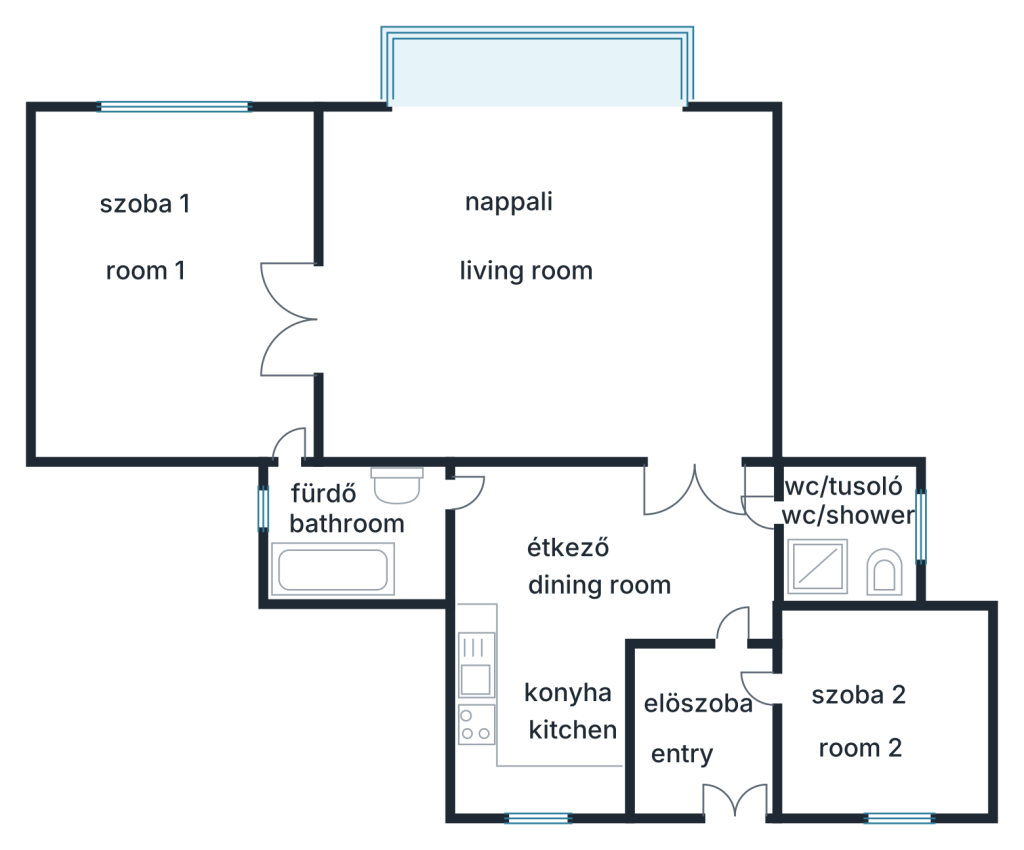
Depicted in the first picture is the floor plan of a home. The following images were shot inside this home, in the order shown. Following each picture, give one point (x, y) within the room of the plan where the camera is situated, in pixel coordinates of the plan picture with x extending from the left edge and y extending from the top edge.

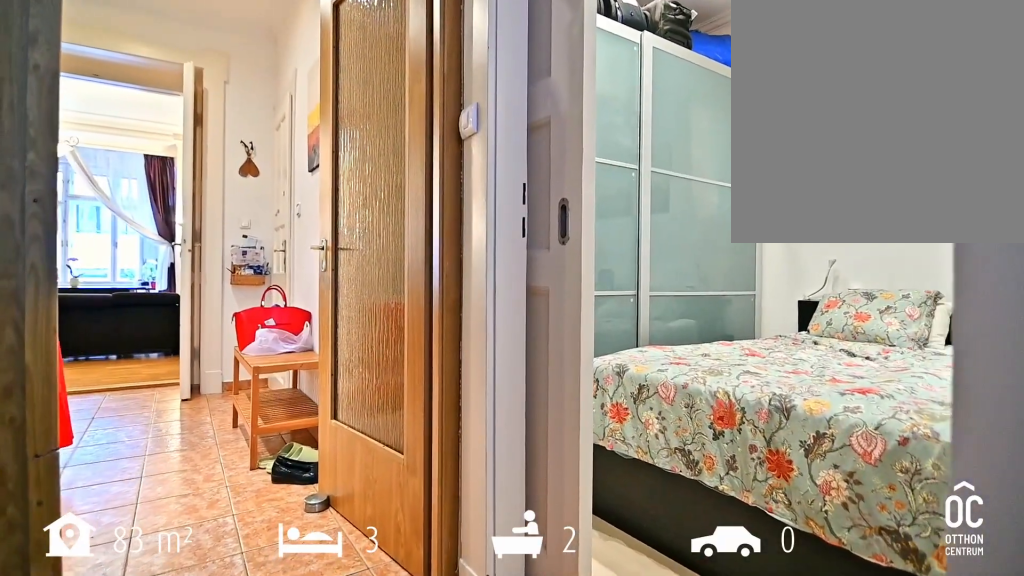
(699, 731)
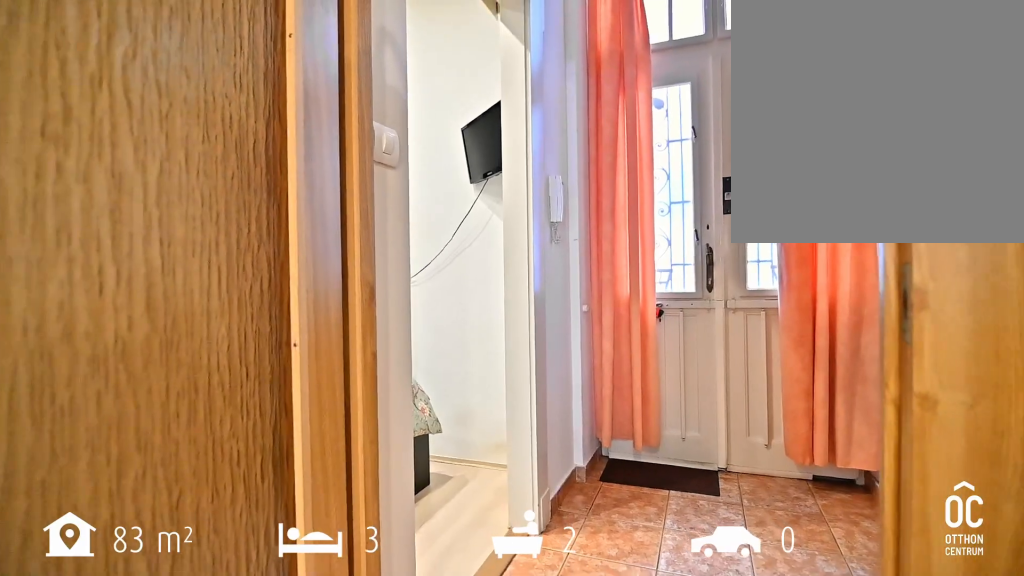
(699, 731)
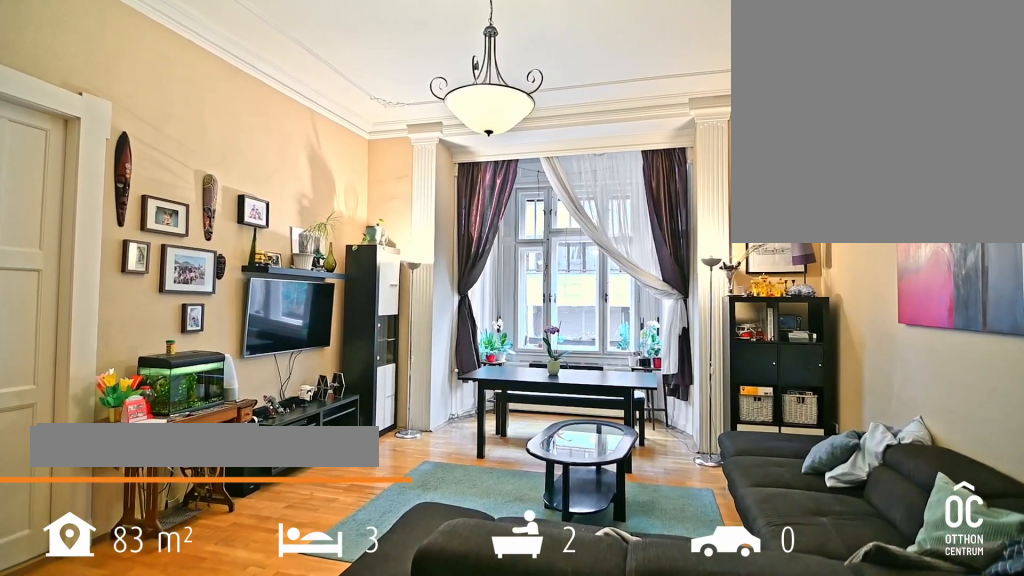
(535, 284)
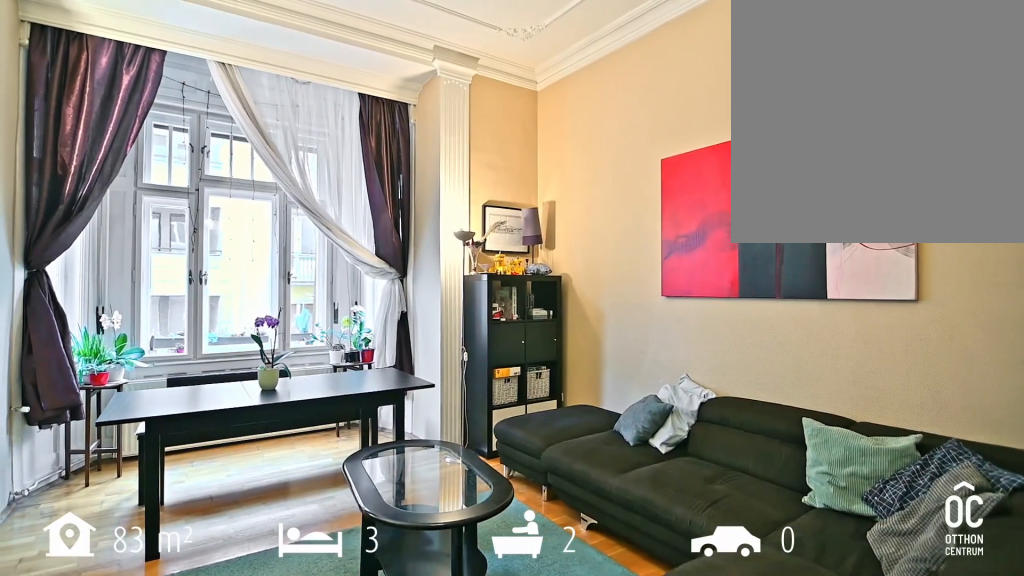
(535, 284)
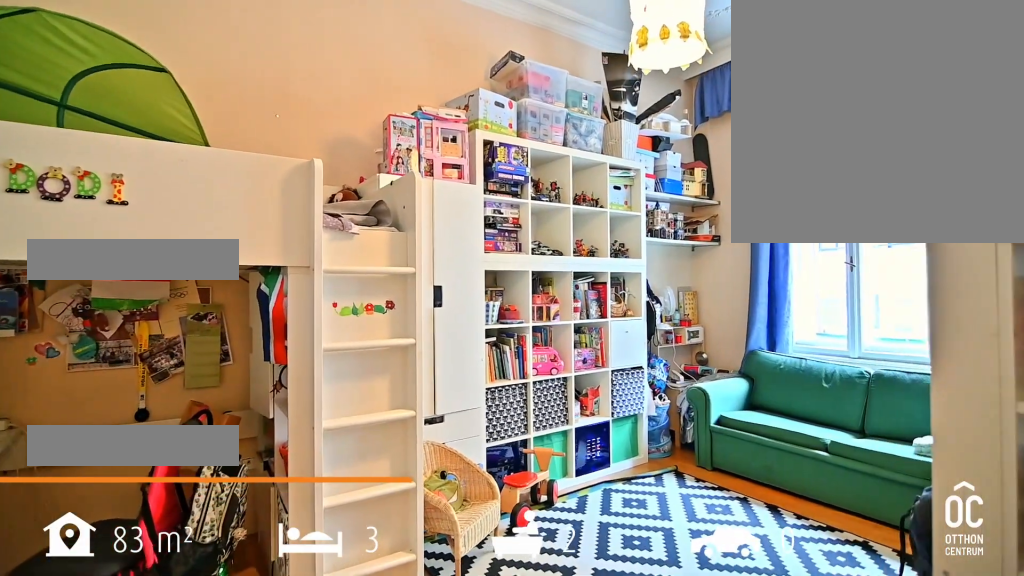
(170, 291)
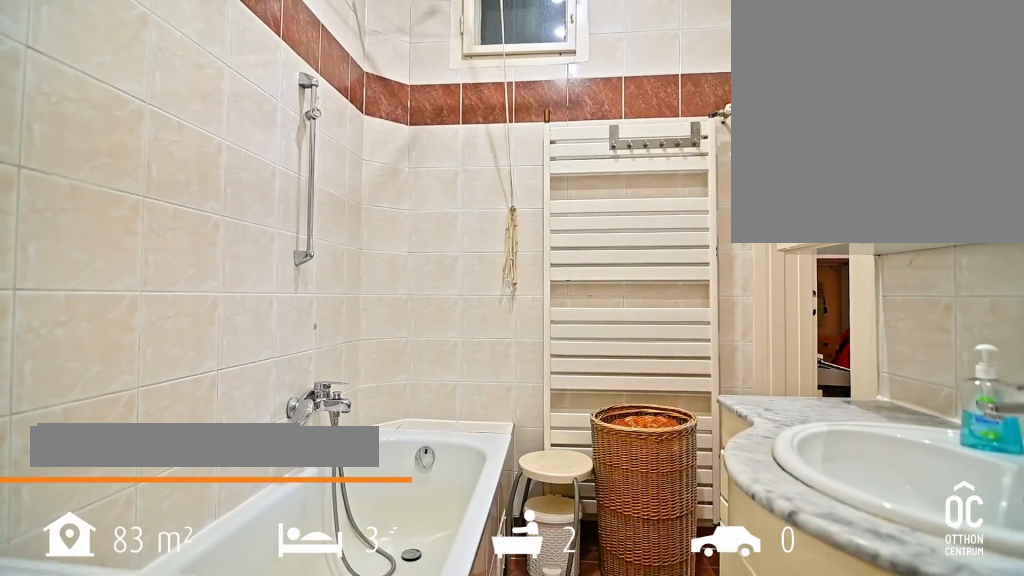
(349, 534)
